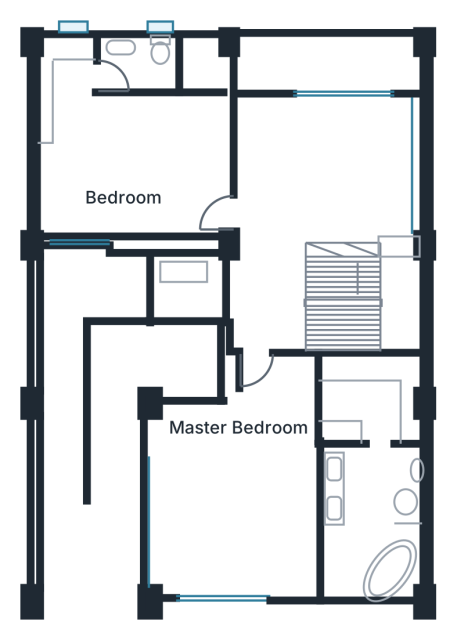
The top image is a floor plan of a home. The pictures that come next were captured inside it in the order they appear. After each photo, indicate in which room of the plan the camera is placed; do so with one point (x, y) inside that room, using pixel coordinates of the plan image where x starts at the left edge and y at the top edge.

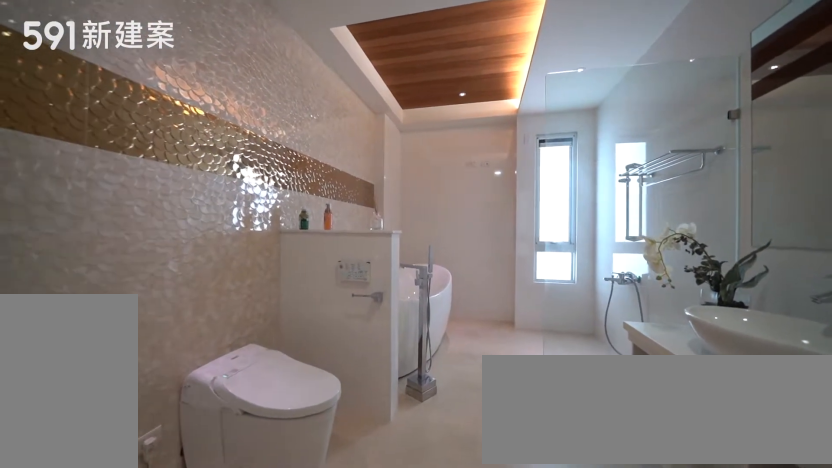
(376, 538)
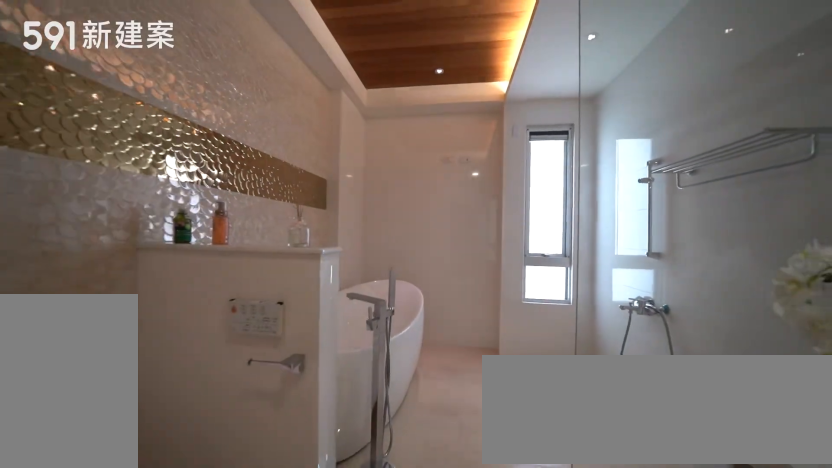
(376, 538)
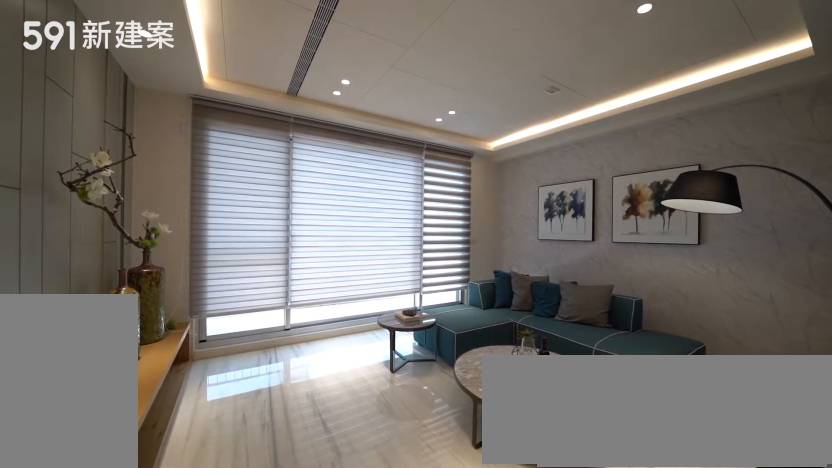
(332, 172)
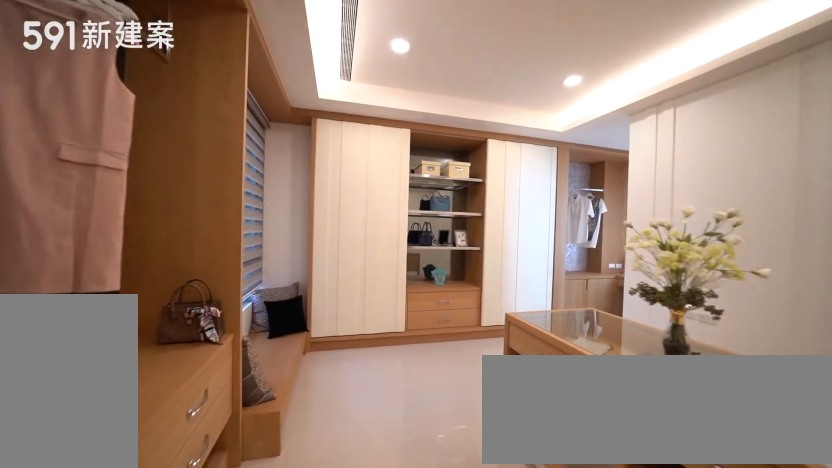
(121, 157)
